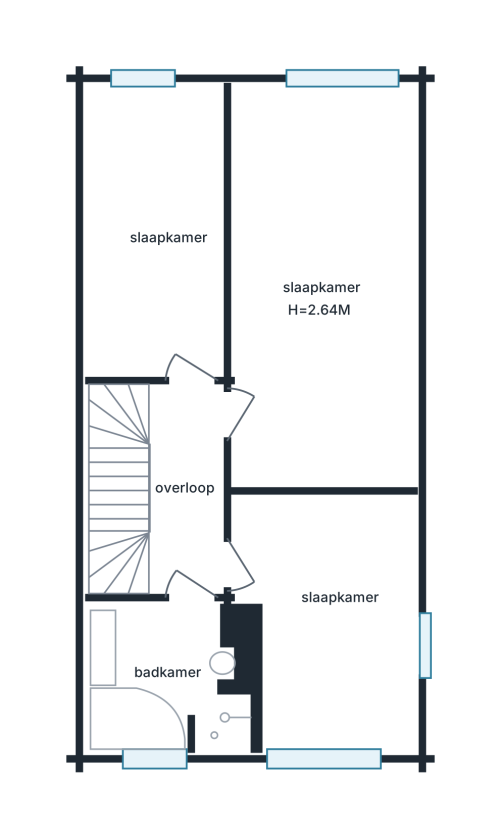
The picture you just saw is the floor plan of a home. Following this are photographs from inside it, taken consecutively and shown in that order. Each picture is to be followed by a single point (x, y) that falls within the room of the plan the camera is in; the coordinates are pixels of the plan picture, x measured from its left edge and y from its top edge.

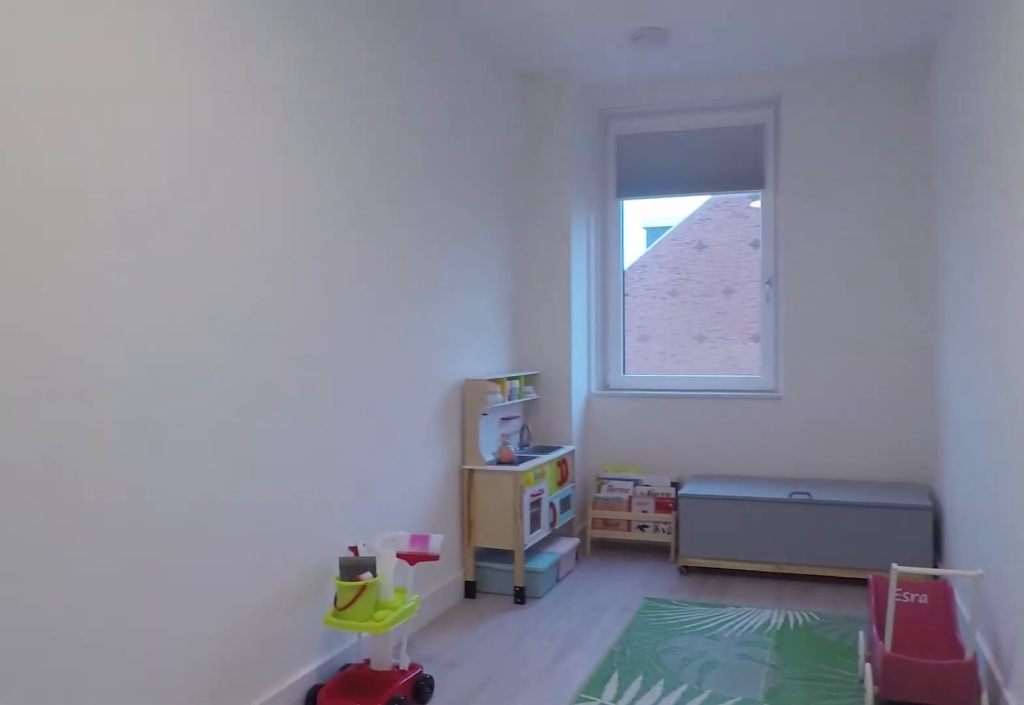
(150, 364)
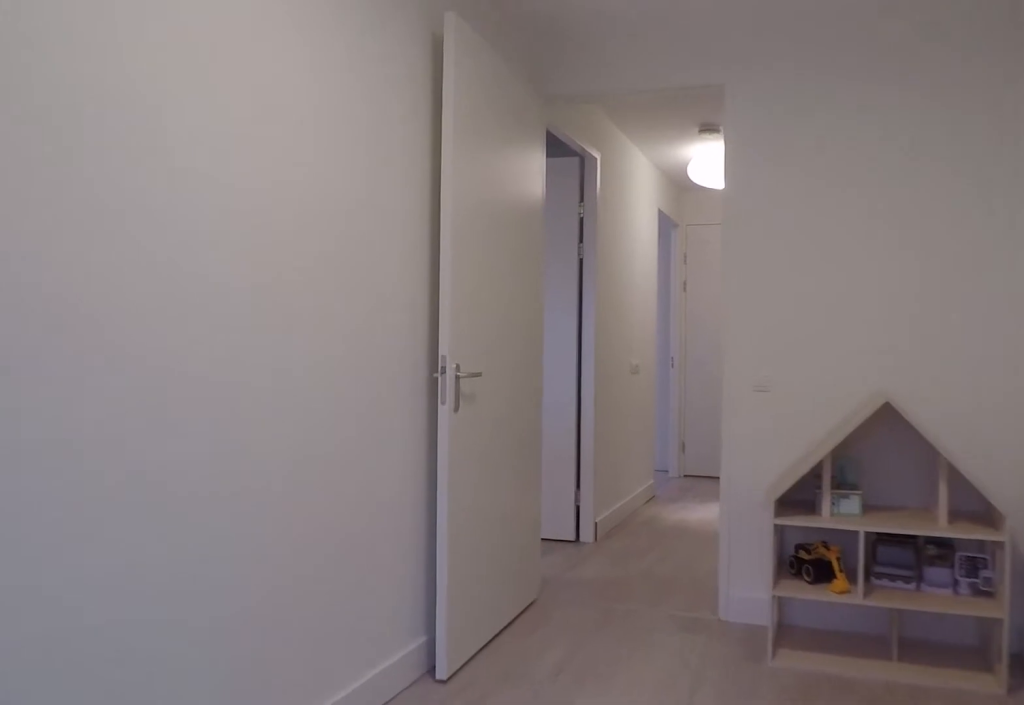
(150, 364)
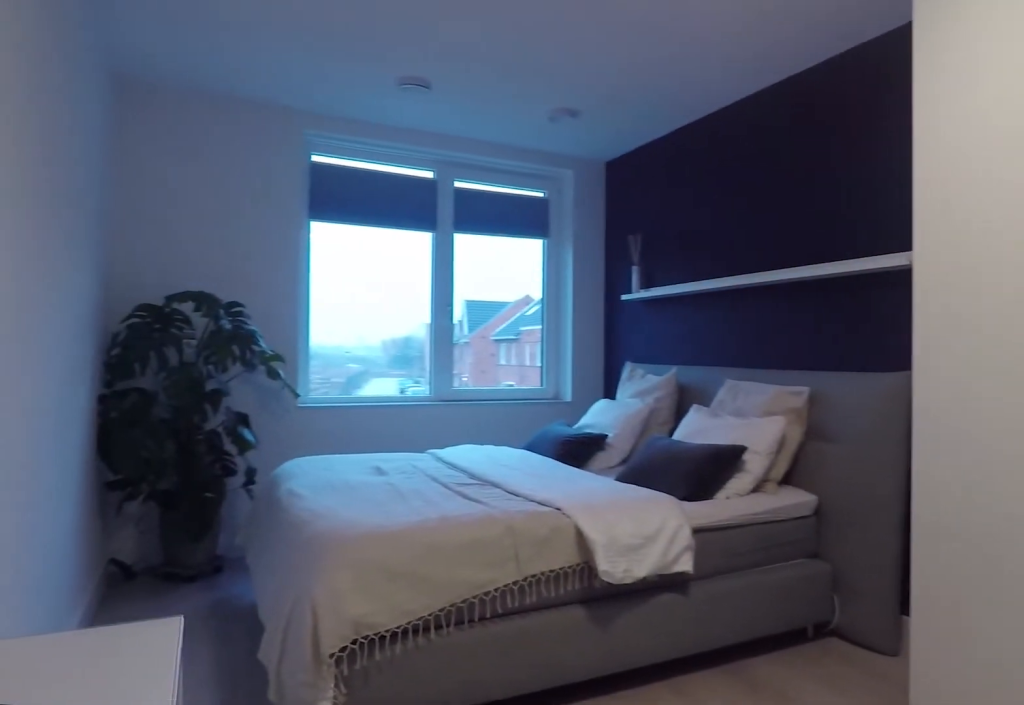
(332, 323)
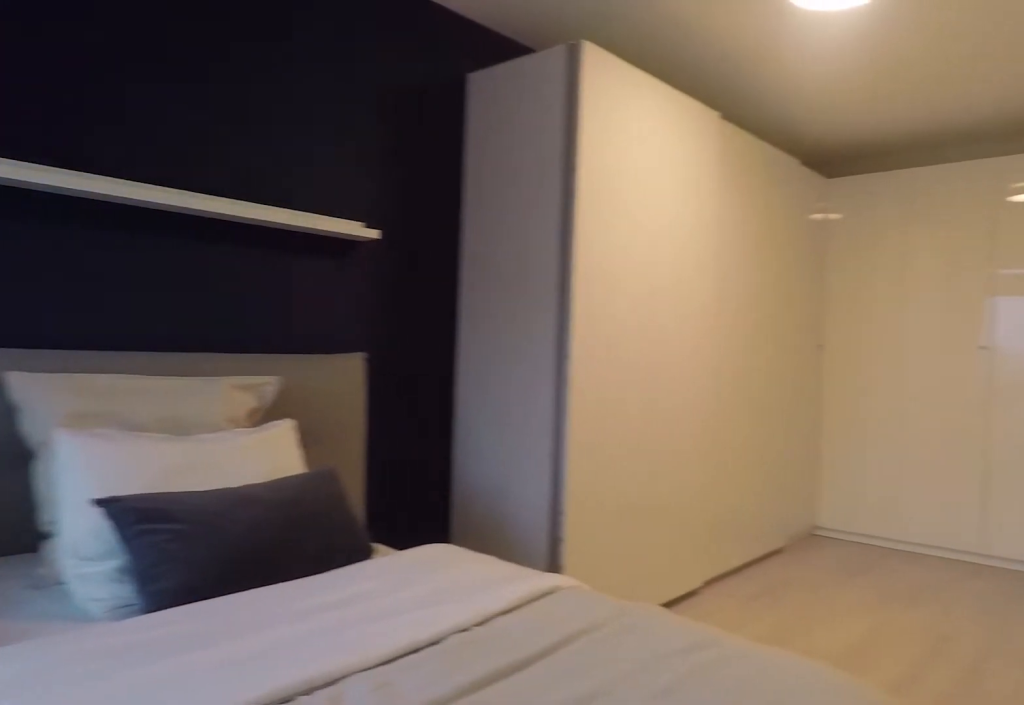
(329, 325)
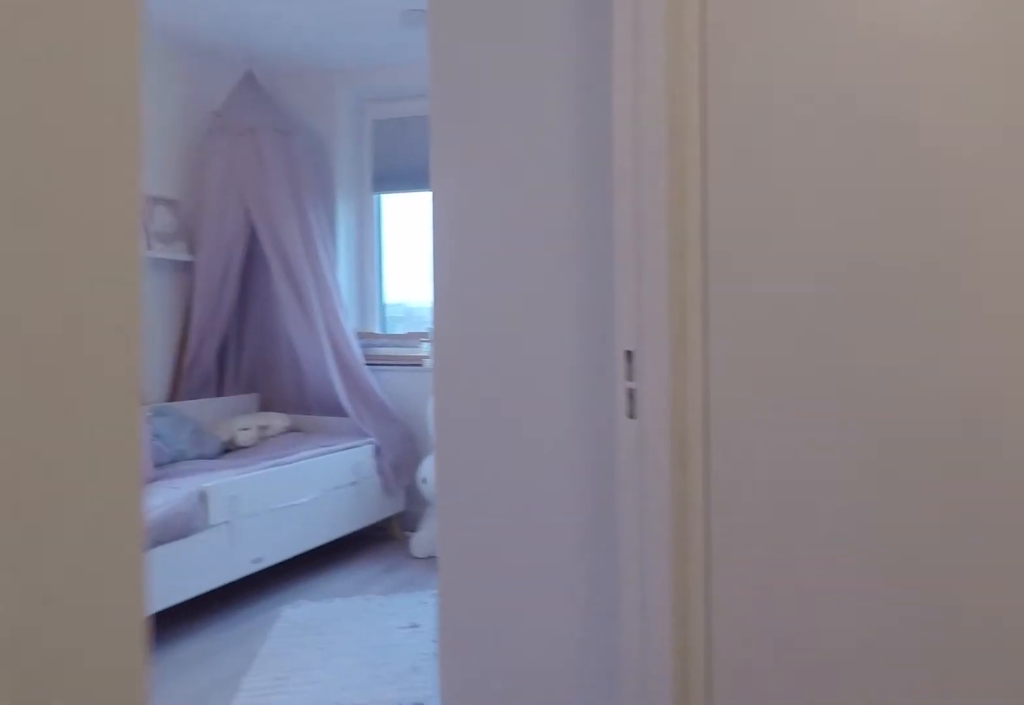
(185, 489)
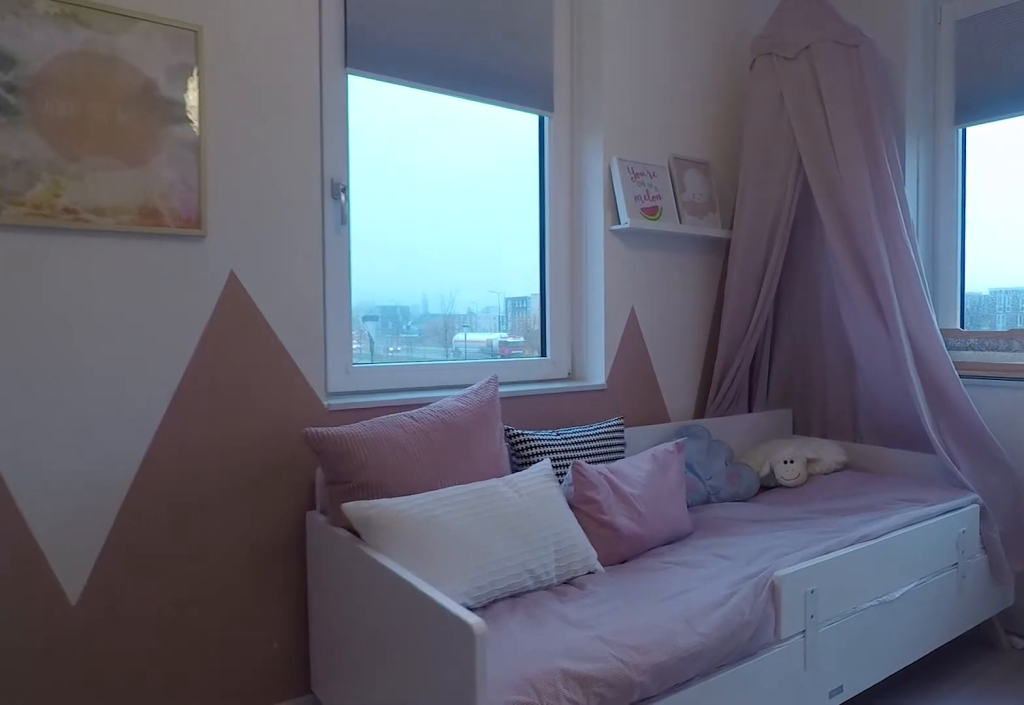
(330, 630)
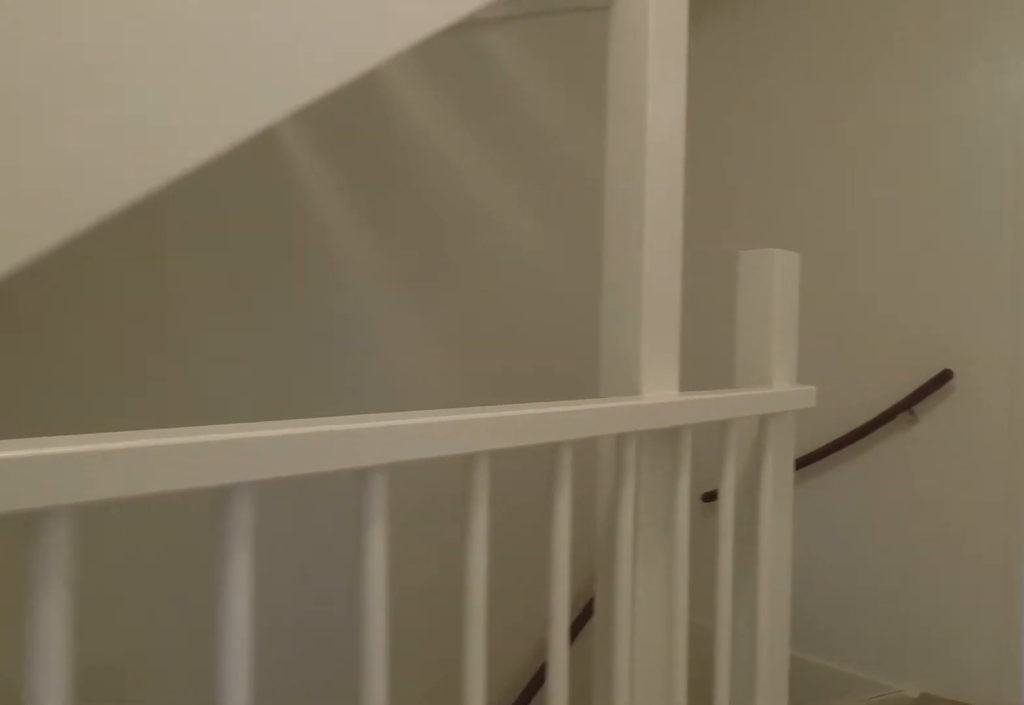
(185, 490)
